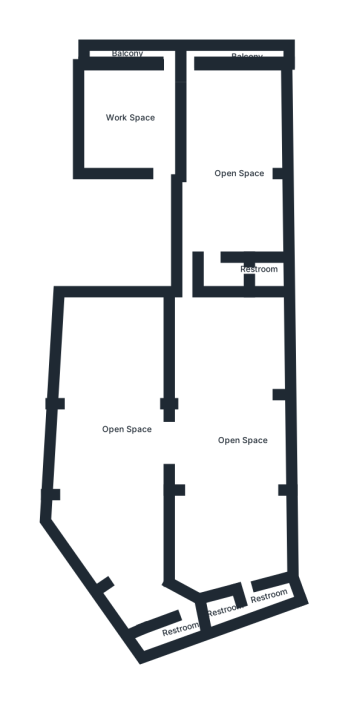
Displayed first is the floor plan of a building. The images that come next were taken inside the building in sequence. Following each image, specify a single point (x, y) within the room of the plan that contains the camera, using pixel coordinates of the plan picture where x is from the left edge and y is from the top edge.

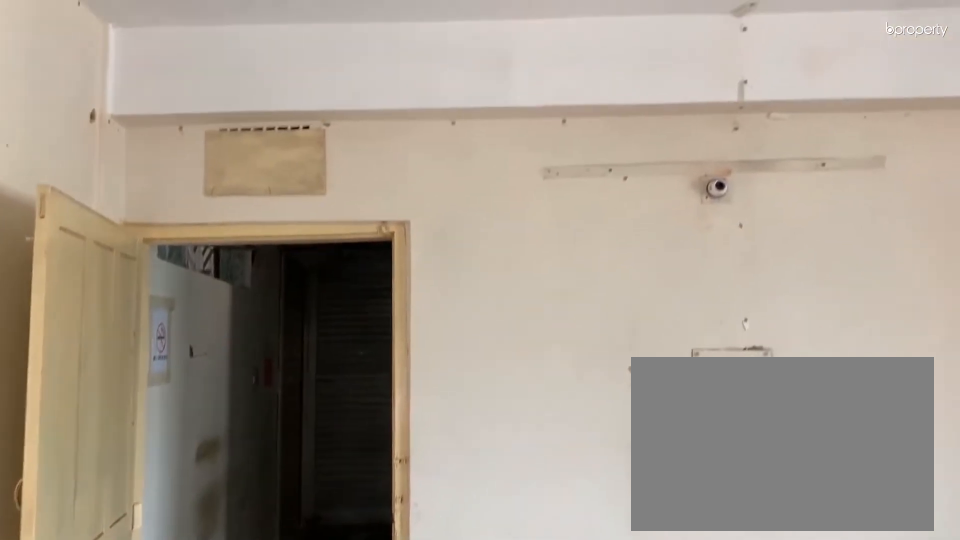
(139, 107)
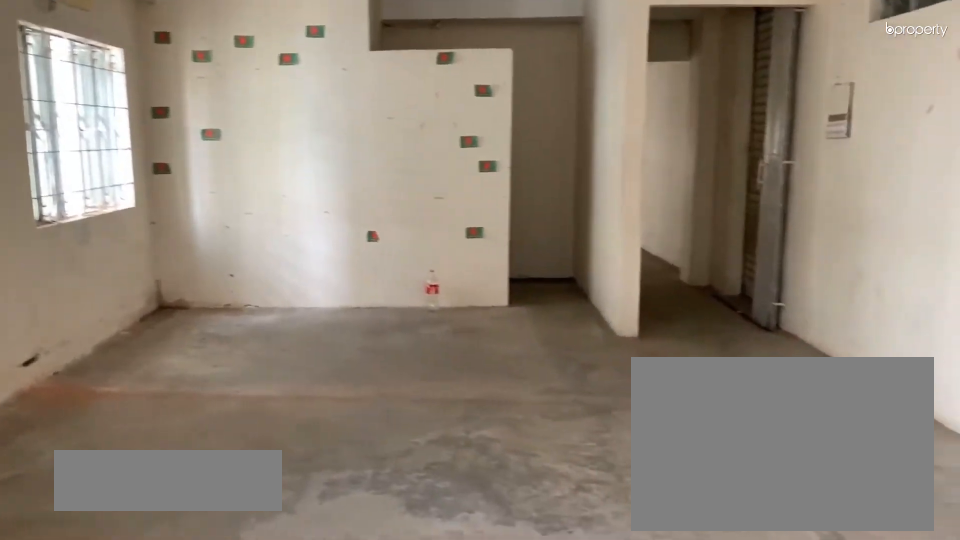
(240, 170)
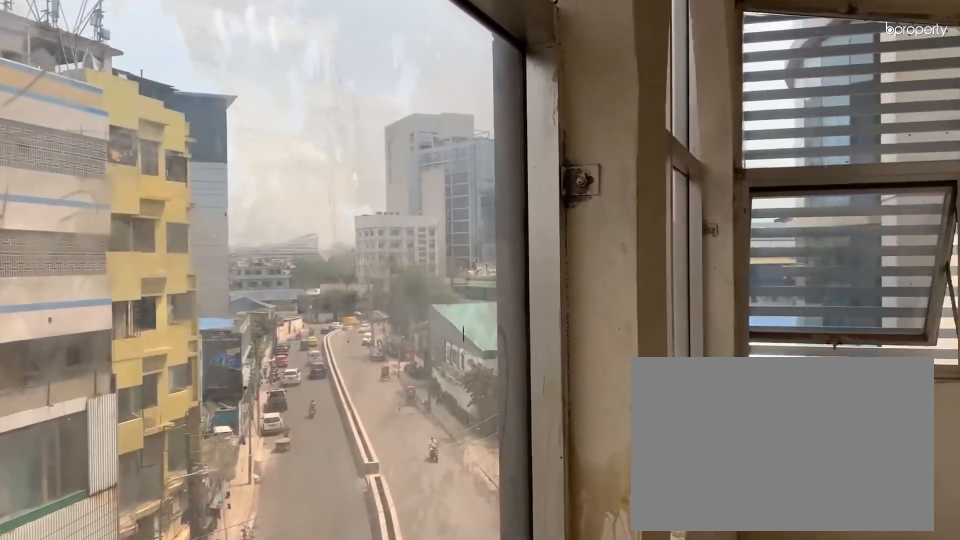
(218, 53)
